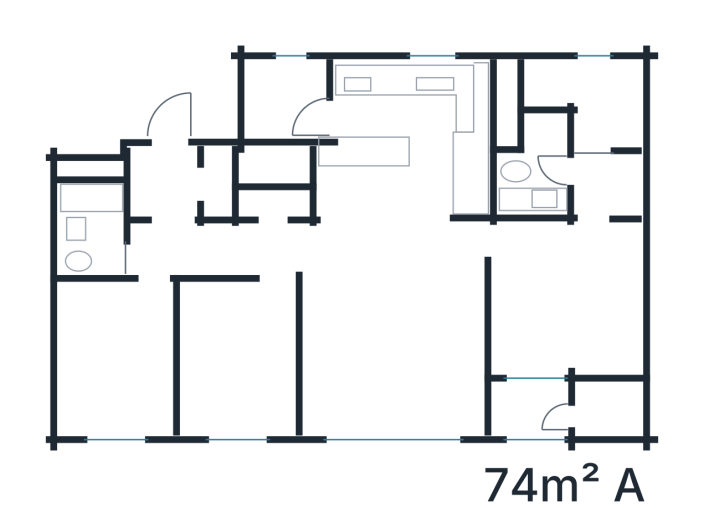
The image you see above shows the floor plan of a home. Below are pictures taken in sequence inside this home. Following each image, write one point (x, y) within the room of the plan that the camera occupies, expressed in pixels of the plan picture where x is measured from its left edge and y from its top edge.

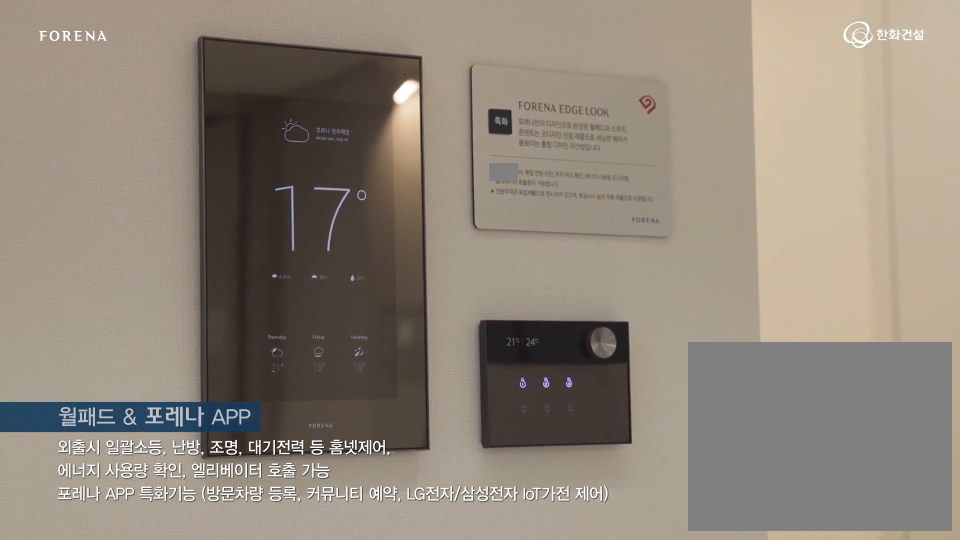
(399, 339)
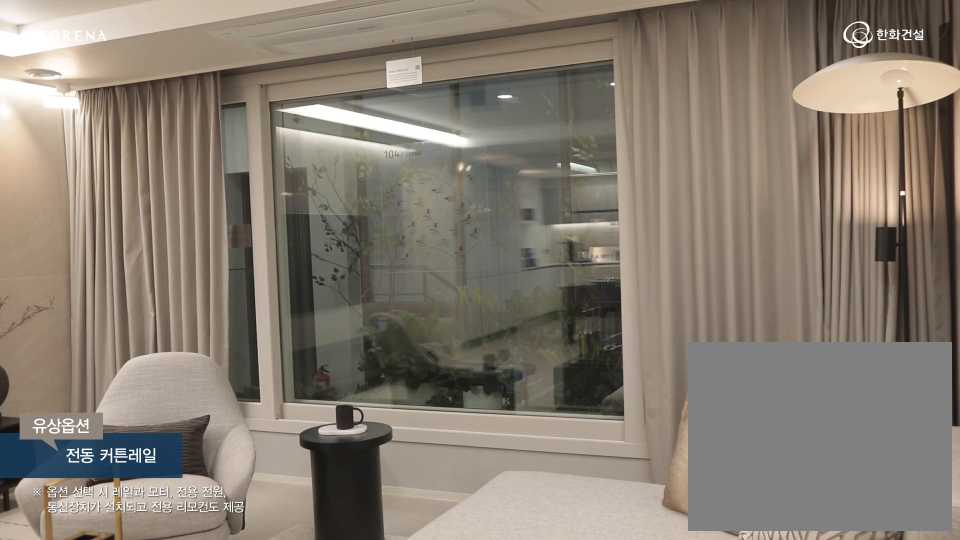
(399, 339)
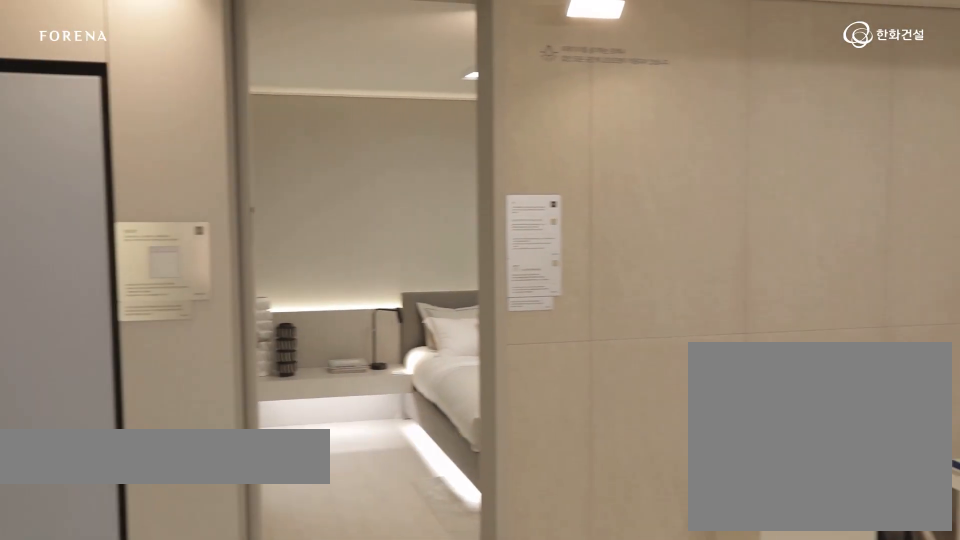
(386, 197)
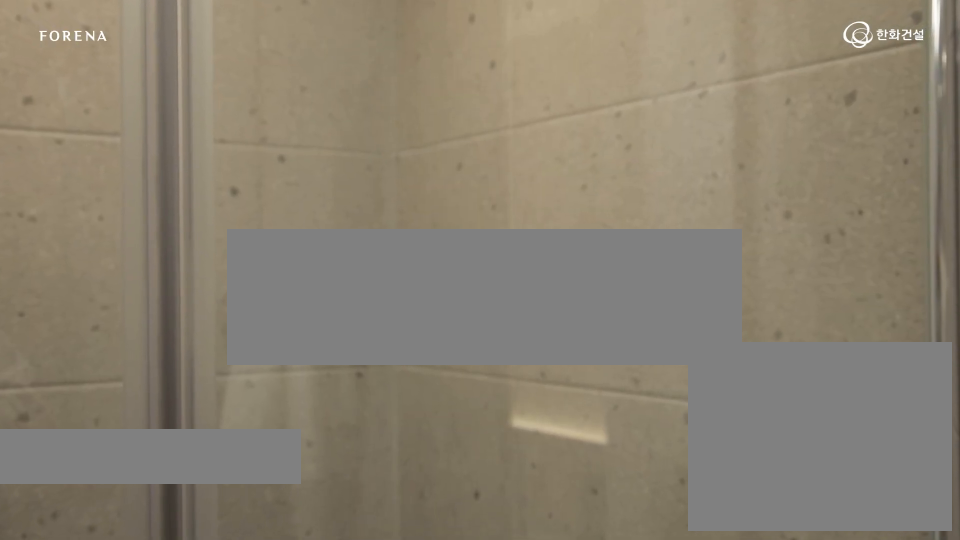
(559, 172)
